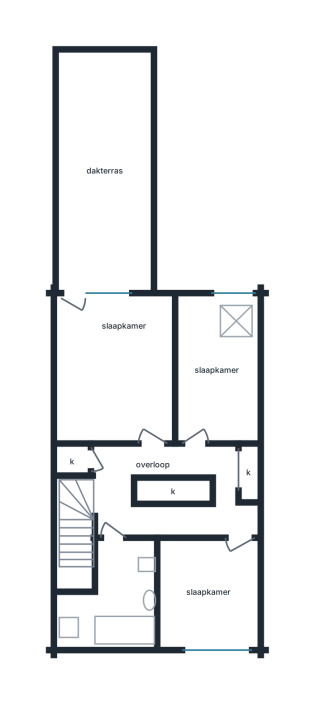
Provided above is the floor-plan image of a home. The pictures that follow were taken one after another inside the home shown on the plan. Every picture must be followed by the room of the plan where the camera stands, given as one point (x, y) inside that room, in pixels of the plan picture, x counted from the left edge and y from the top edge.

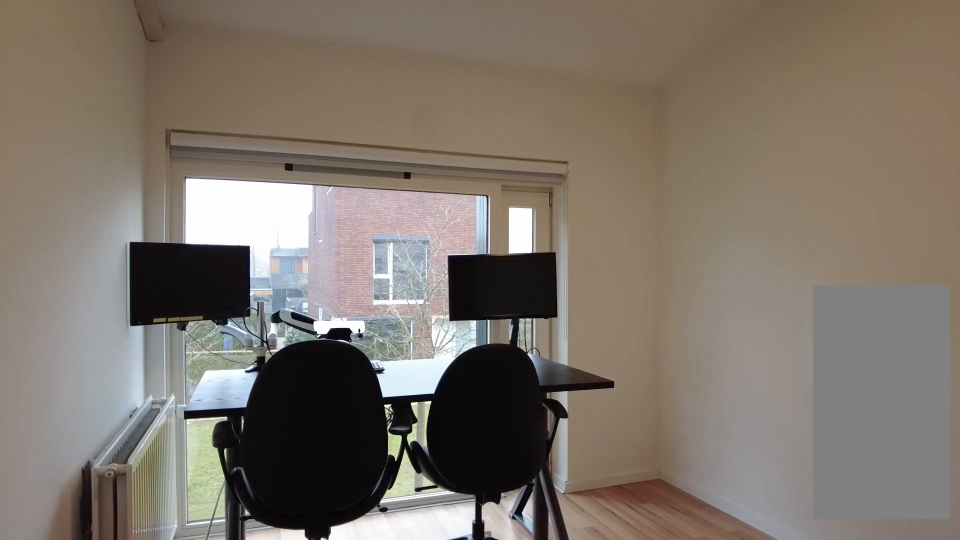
(206, 598)
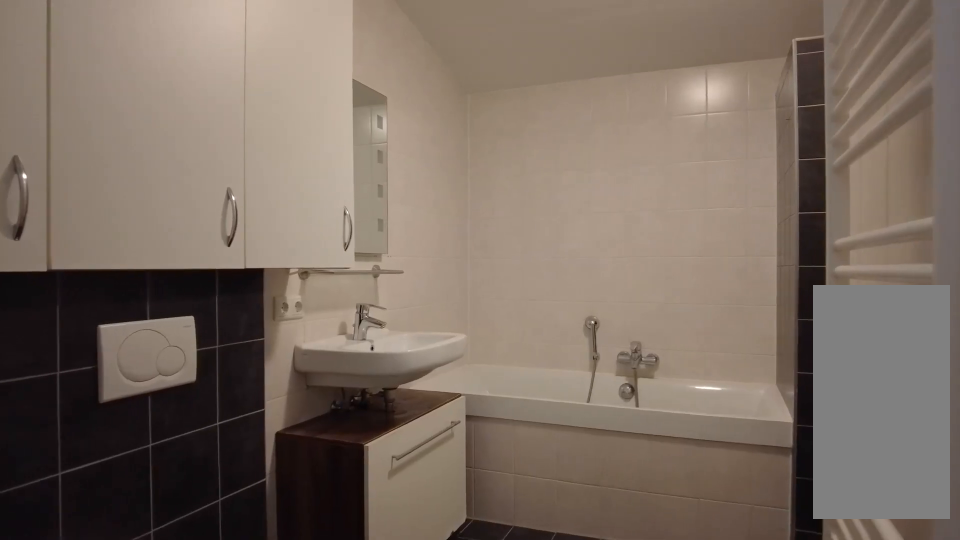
(114, 593)
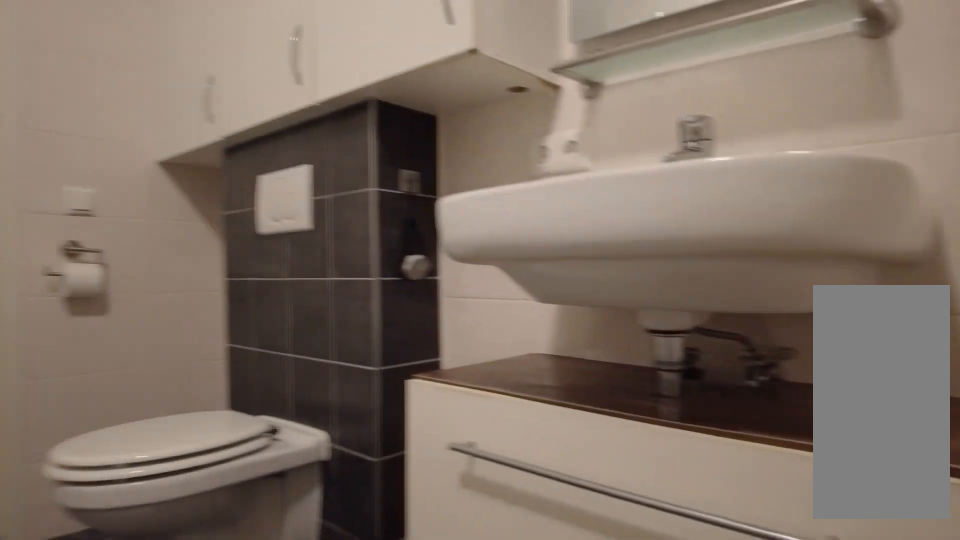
(114, 593)
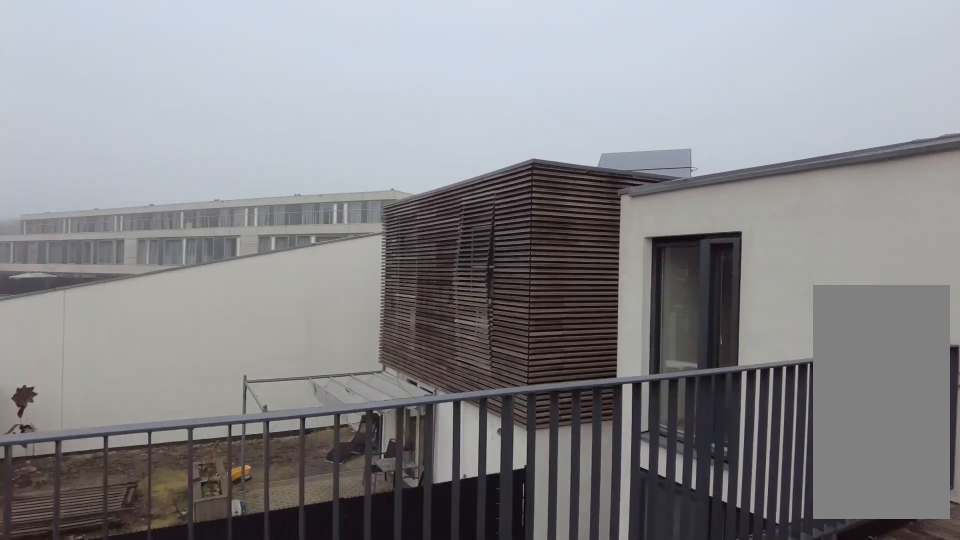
(105, 167)
